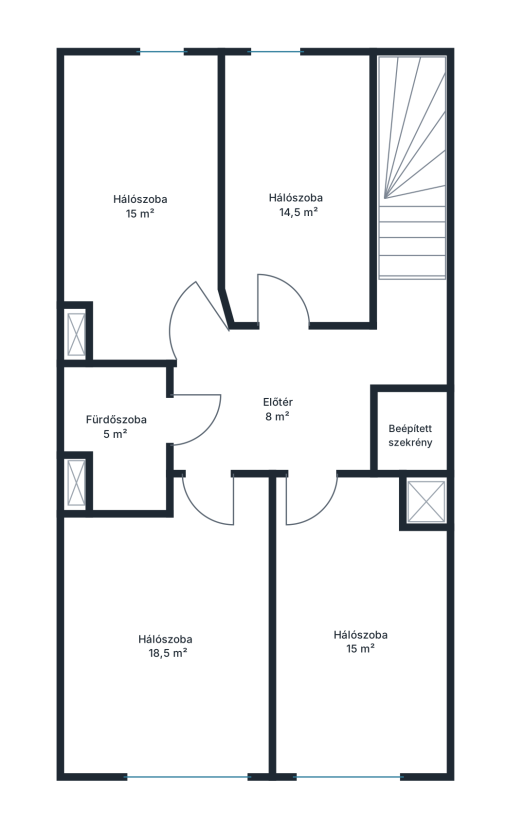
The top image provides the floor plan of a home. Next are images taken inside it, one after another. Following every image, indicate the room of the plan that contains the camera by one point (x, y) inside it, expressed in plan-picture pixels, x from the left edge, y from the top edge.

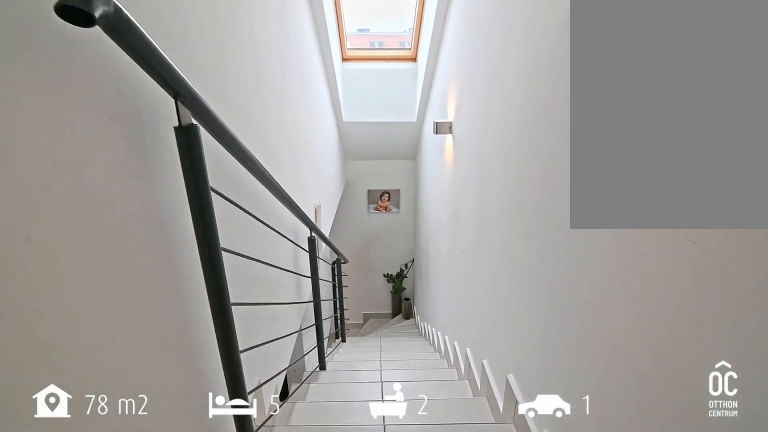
(416, 173)
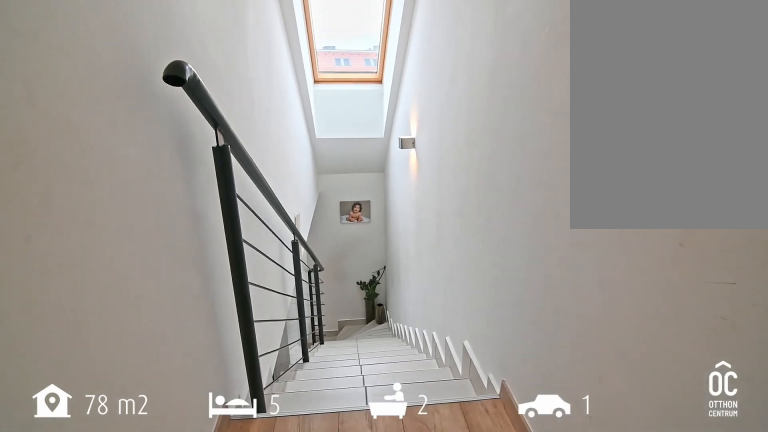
(416, 173)
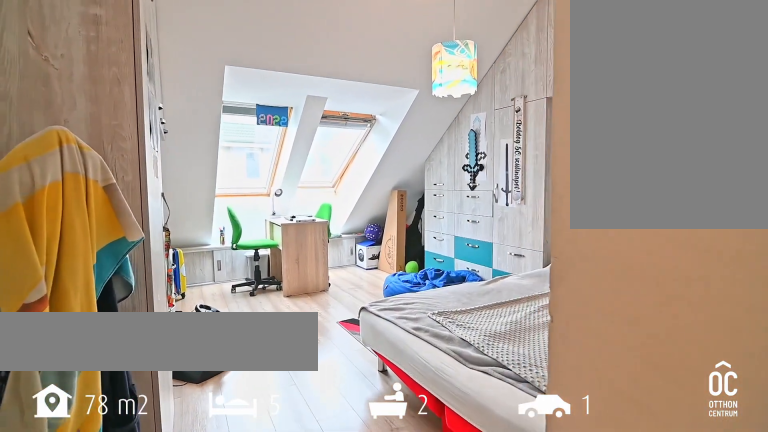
(165, 644)
